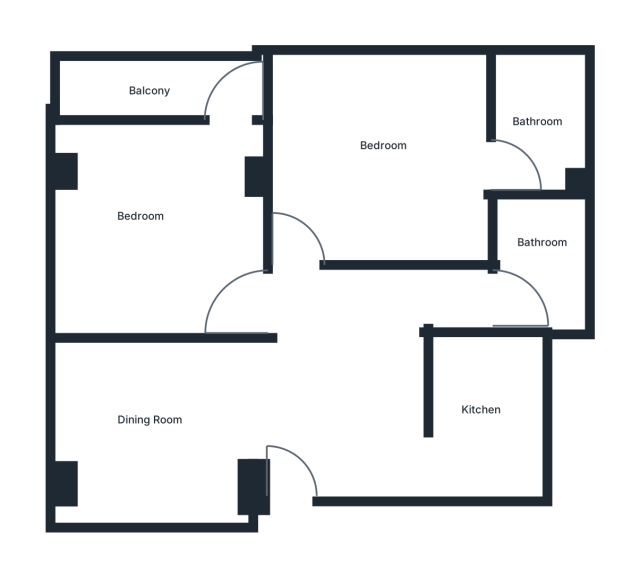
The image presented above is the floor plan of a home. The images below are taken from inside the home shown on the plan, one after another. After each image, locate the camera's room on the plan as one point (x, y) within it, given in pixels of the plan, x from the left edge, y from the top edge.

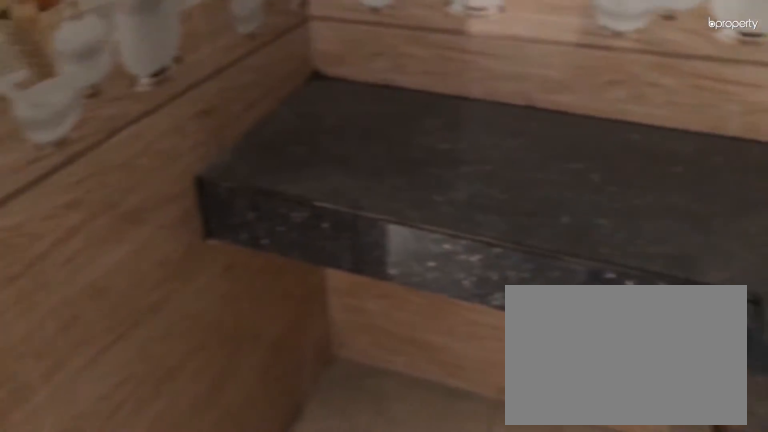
(489, 425)
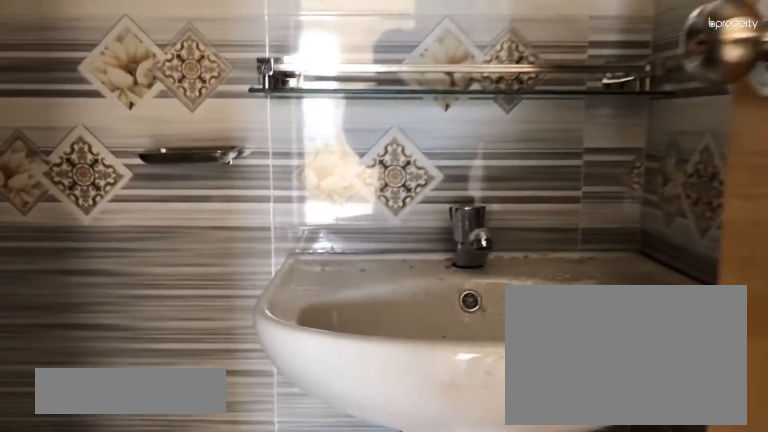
(535, 294)
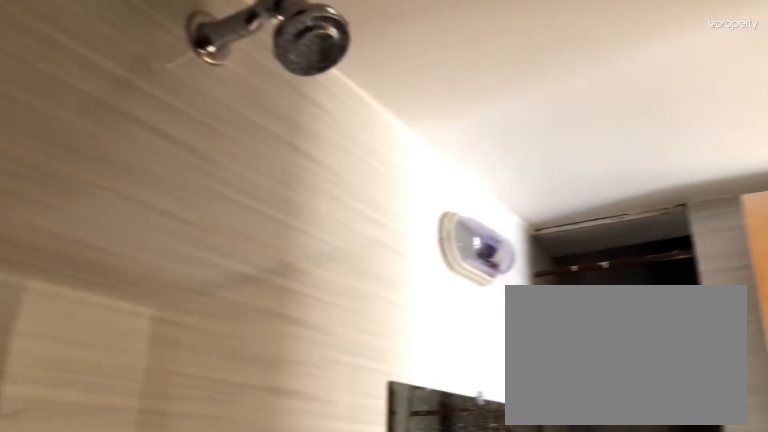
(535, 294)
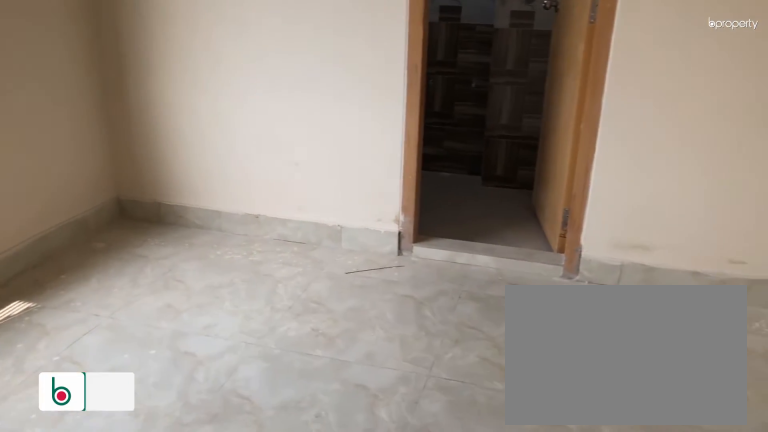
(376, 166)
